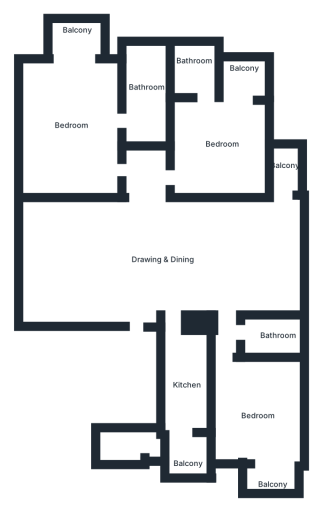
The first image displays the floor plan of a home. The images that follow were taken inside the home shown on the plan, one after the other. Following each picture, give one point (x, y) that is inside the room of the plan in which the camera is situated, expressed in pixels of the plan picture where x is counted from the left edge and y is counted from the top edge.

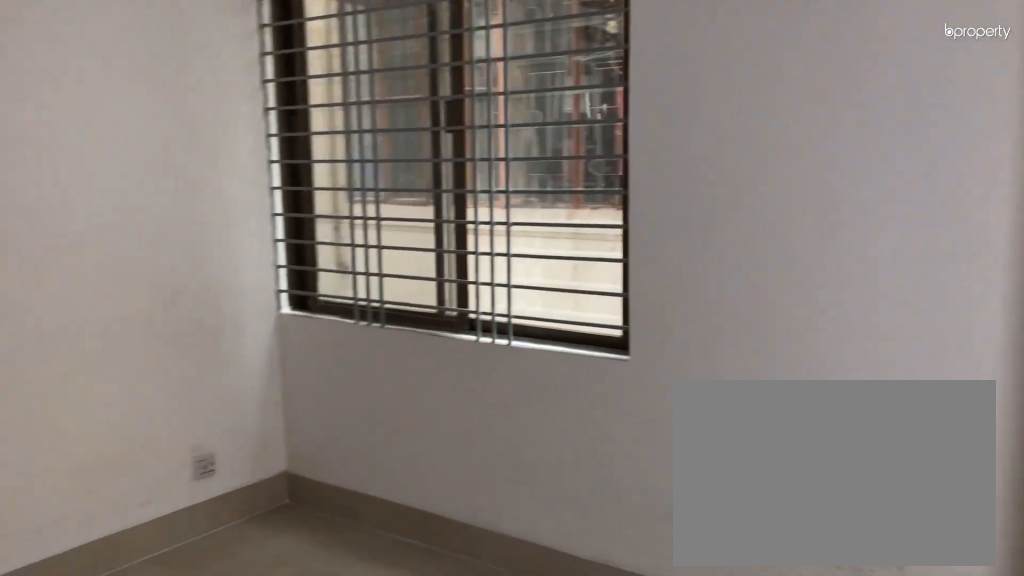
(262, 417)
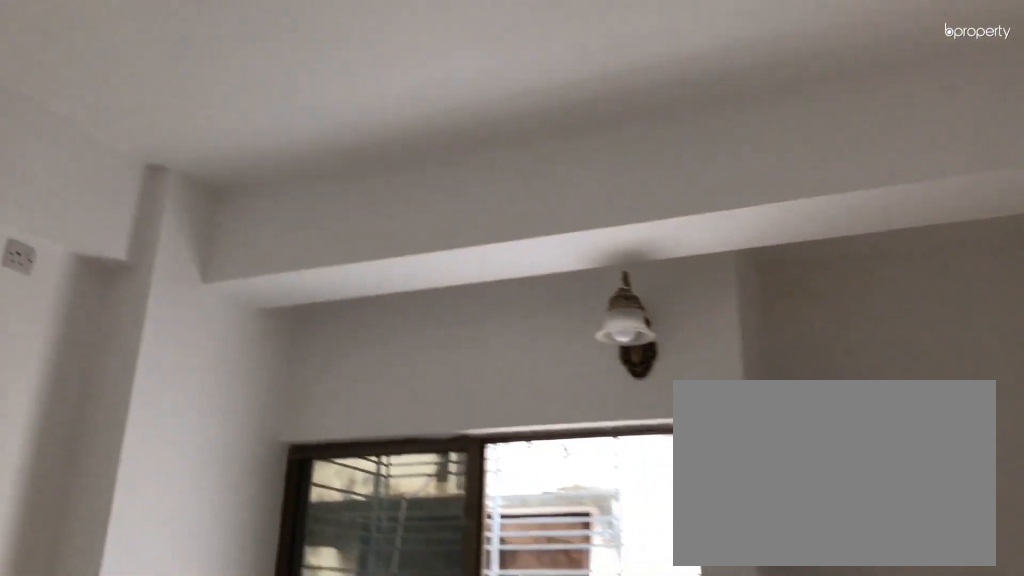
(262, 417)
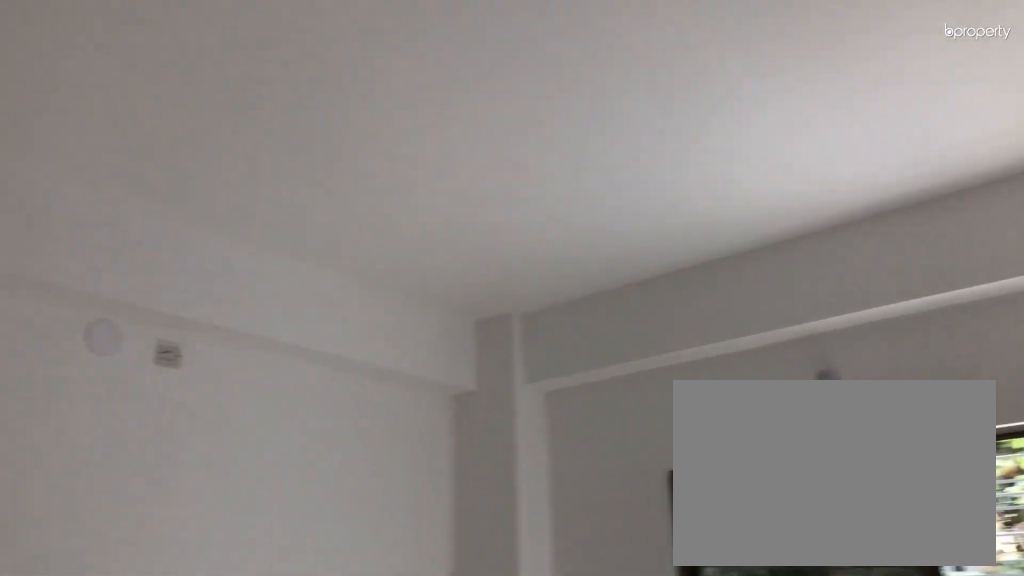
(69, 113)
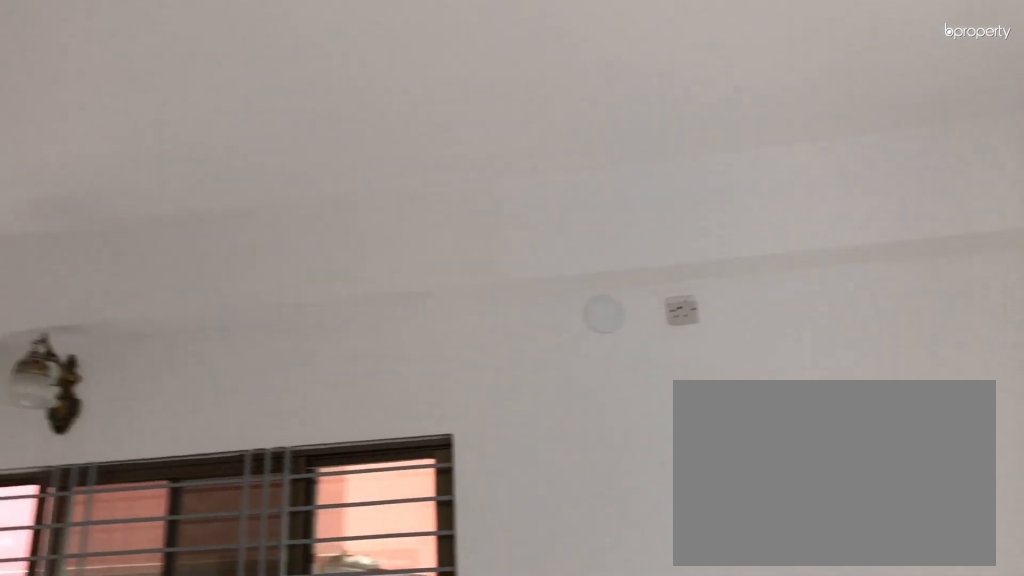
(69, 113)
